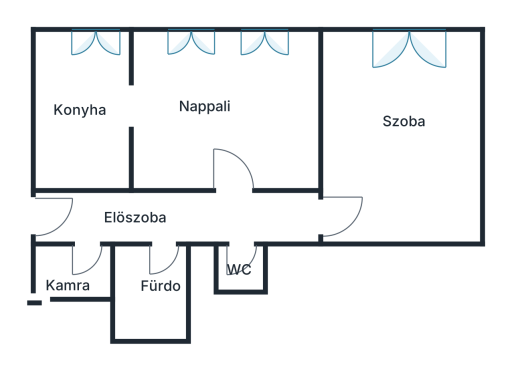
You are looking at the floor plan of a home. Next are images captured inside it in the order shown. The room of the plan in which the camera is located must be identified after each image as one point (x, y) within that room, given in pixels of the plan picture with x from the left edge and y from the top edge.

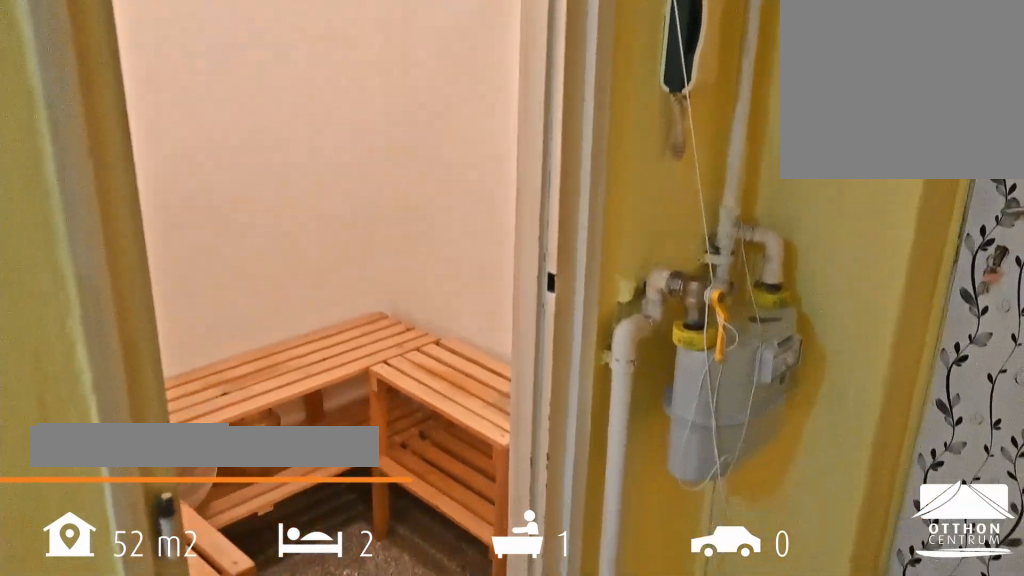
(71, 273)
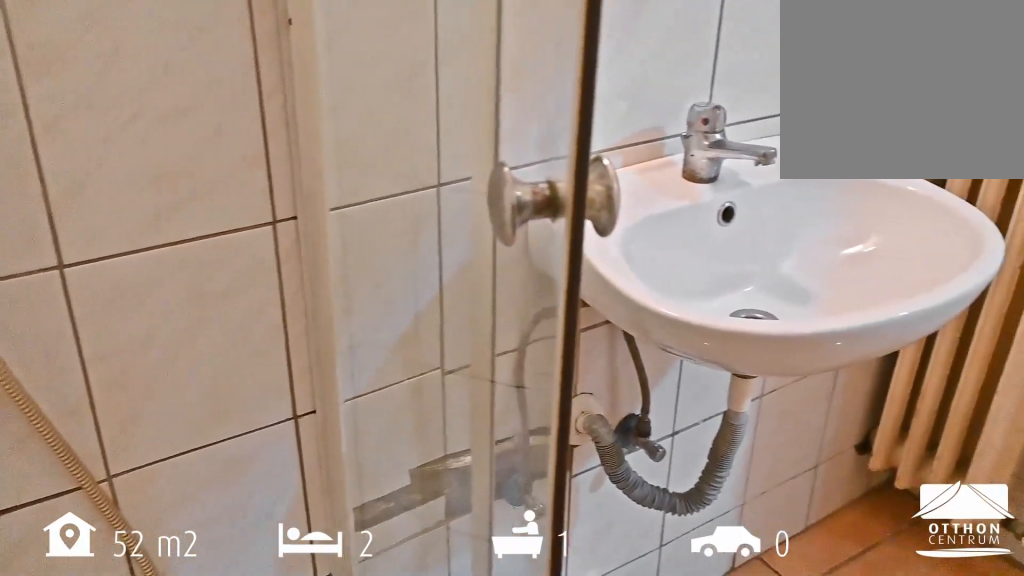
(151, 297)
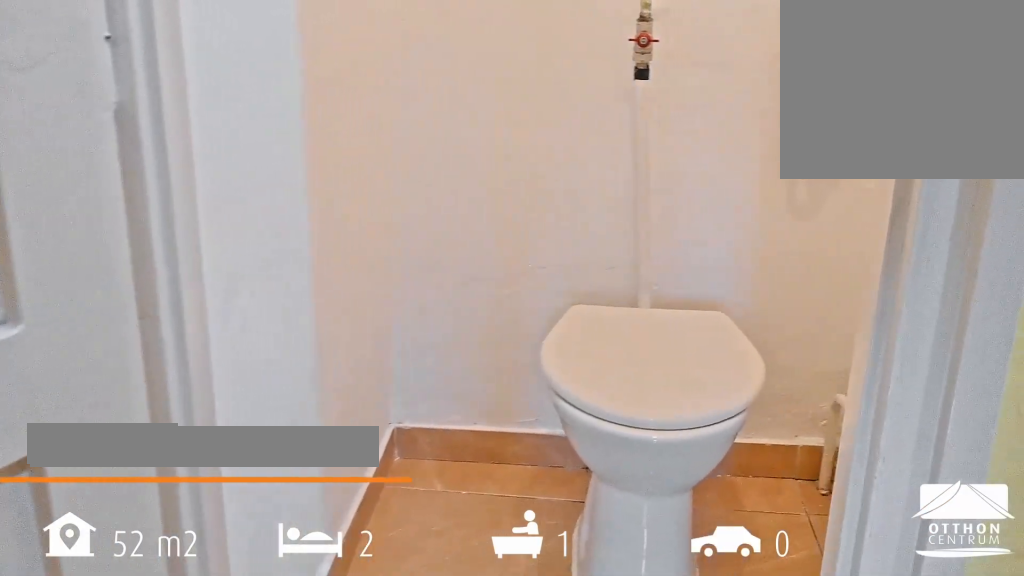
(241, 267)
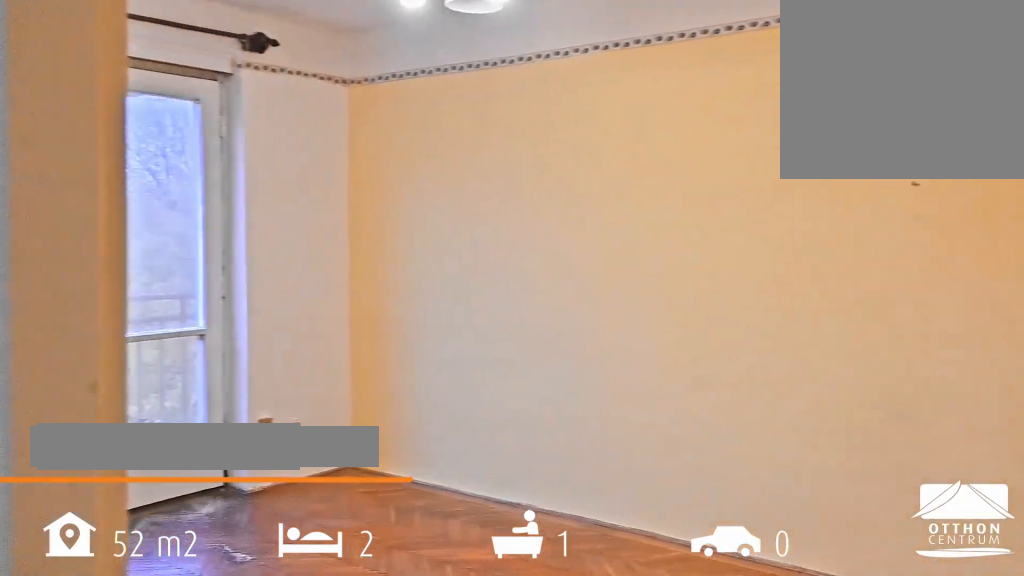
(404, 147)
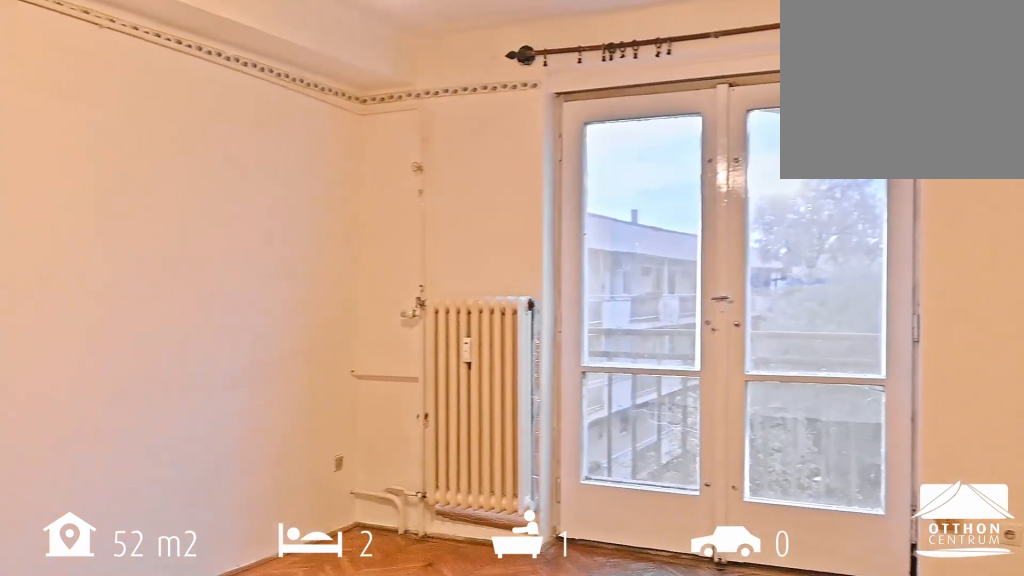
(404, 147)
